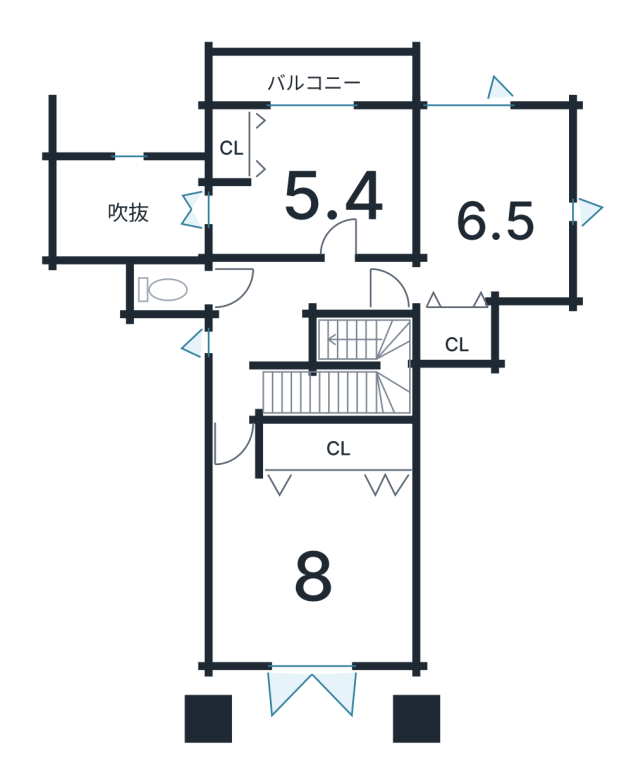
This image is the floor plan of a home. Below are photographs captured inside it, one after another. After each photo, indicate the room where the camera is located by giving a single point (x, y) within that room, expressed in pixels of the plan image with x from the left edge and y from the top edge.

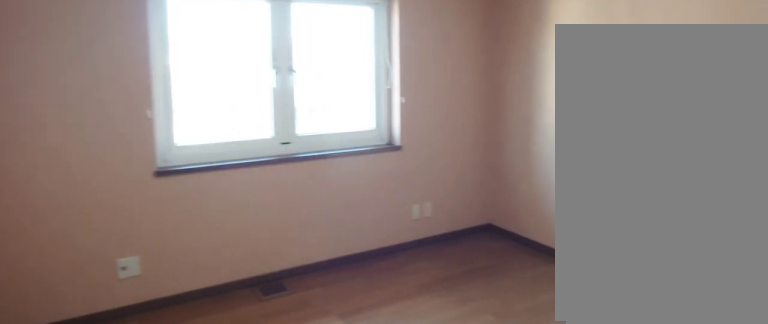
(312, 562)
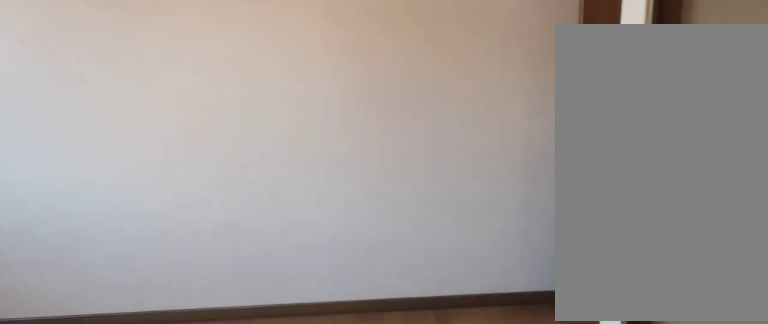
(312, 562)
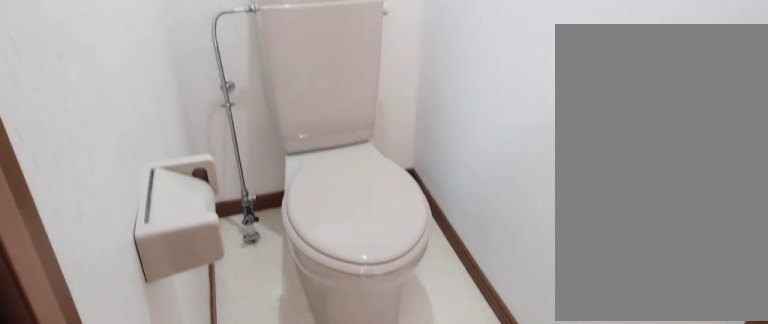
(161, 297)
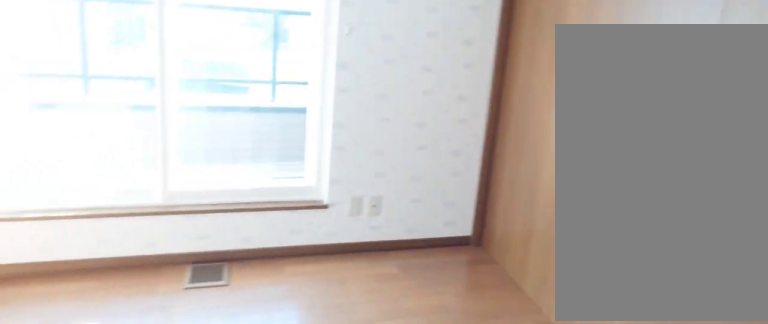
(313, 194)
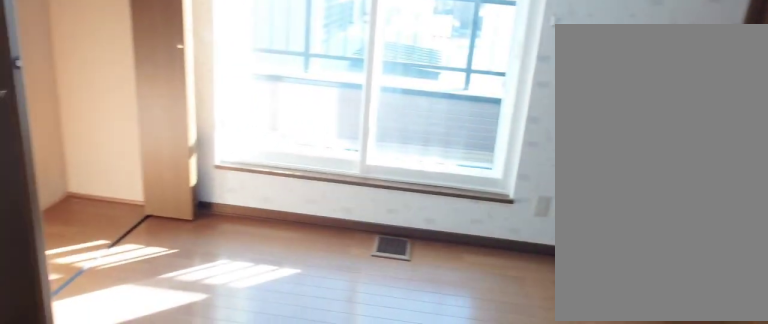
(313, 194)
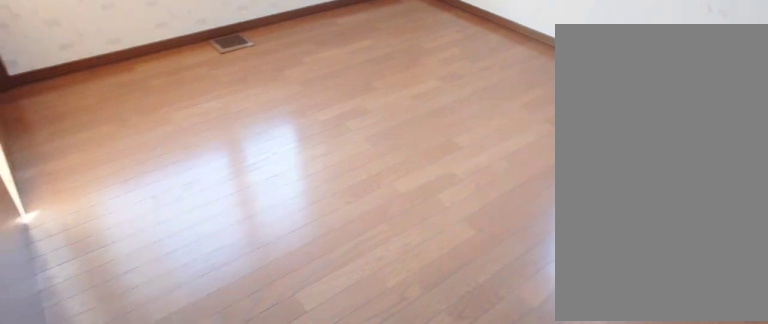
(488, 200)
